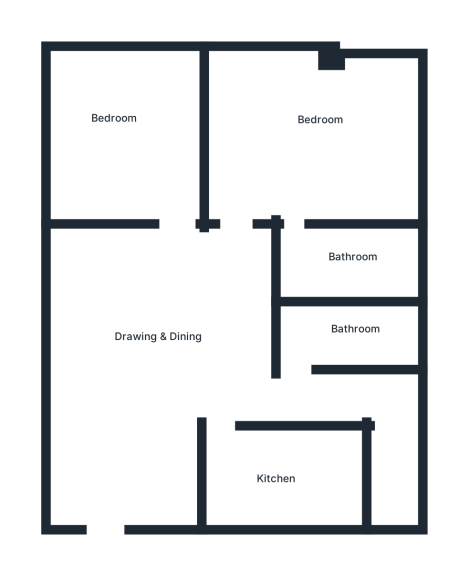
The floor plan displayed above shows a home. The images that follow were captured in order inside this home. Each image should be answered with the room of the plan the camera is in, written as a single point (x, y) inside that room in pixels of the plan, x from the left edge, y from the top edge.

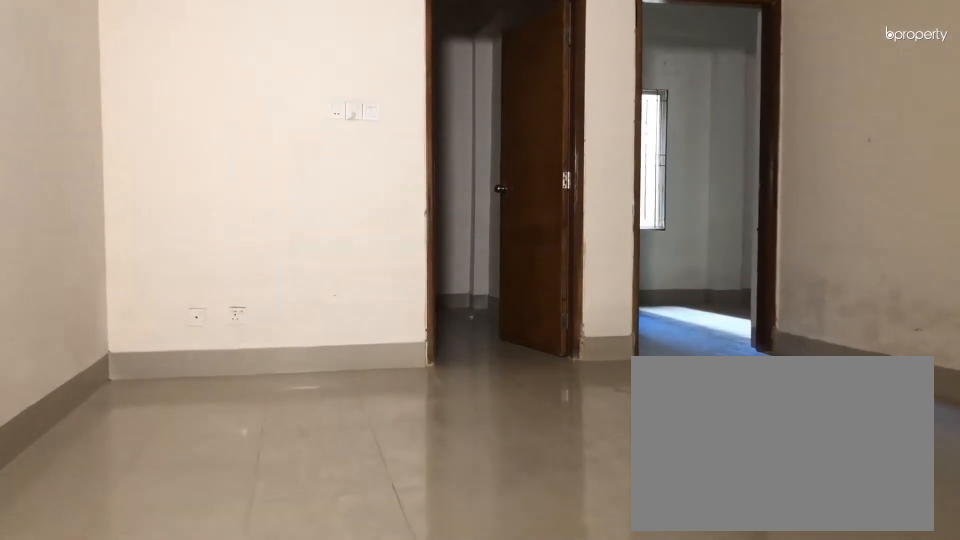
(163, 340)
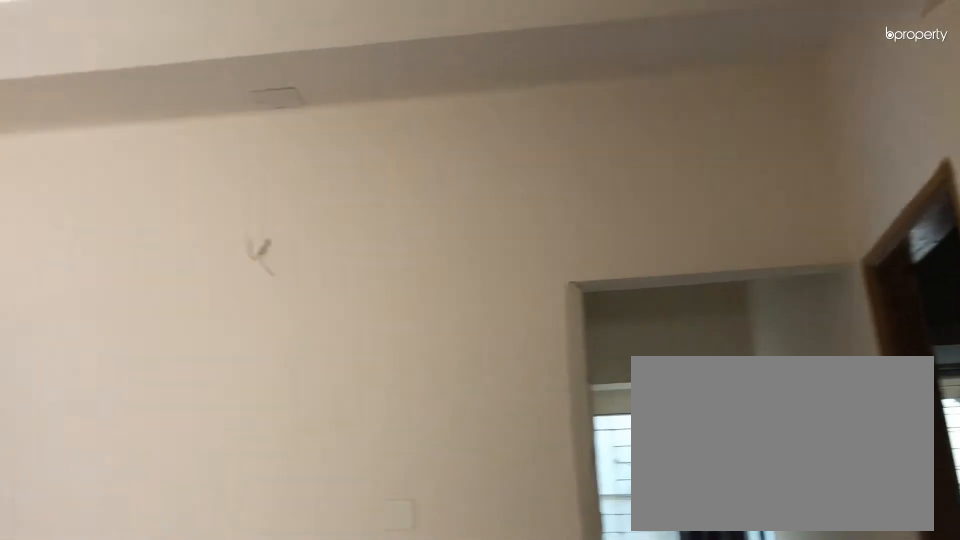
(163, 340)
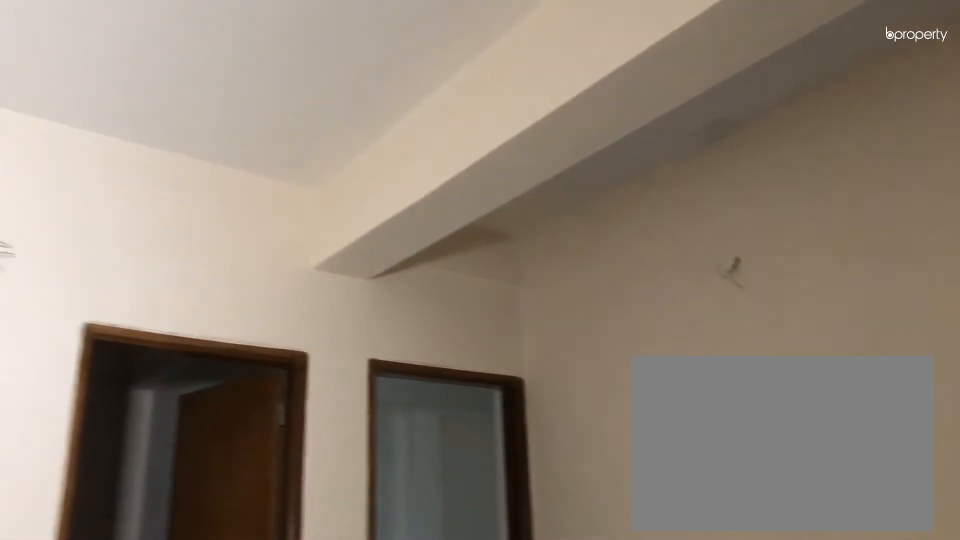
(163, 340)
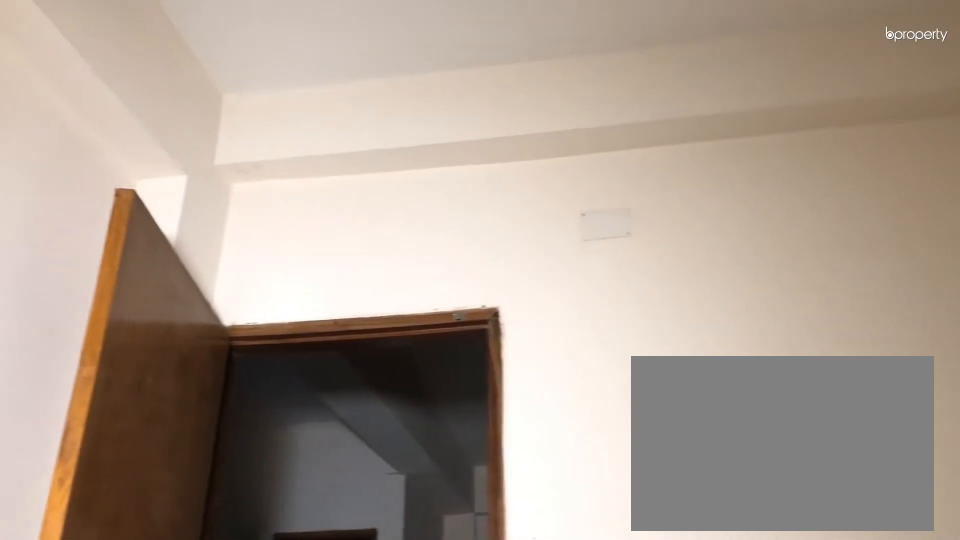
(129, 140)
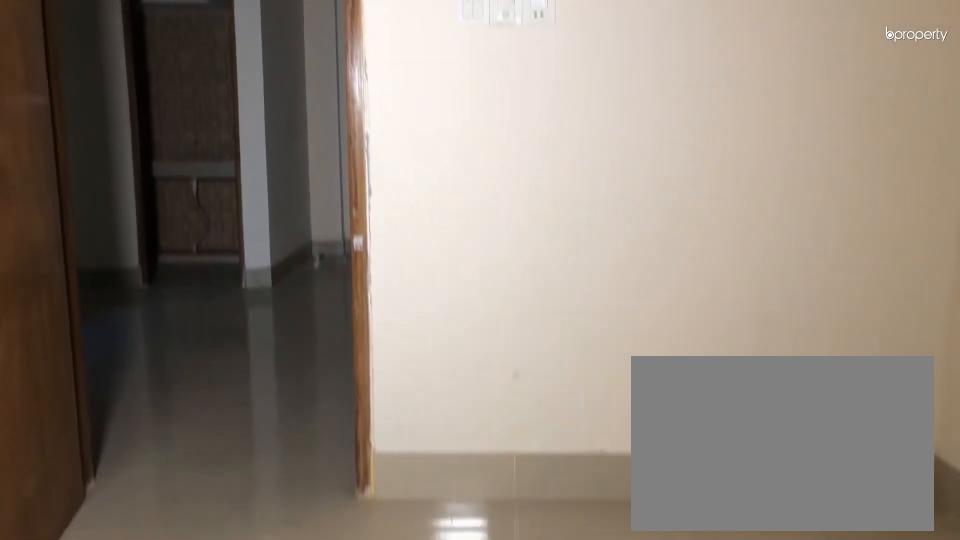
(129, 140)
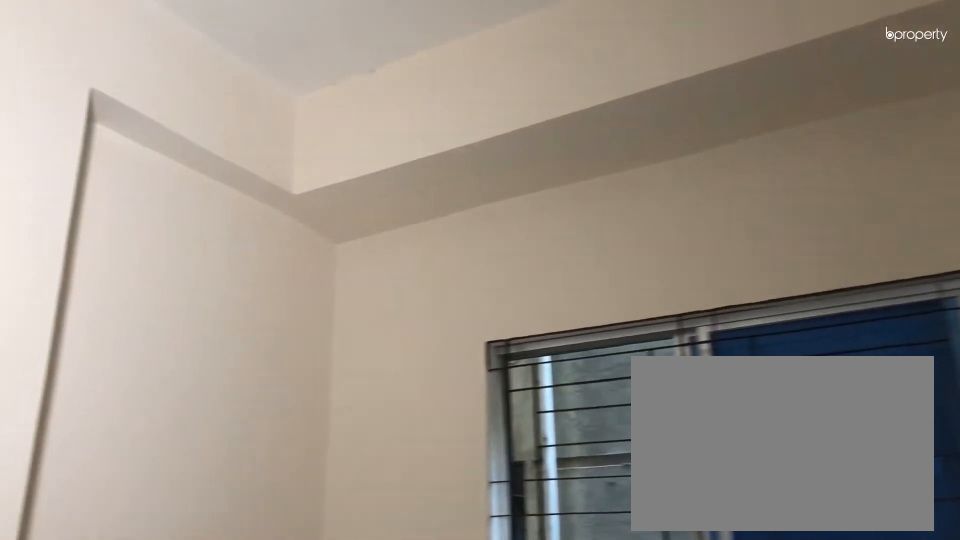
(305, 148)
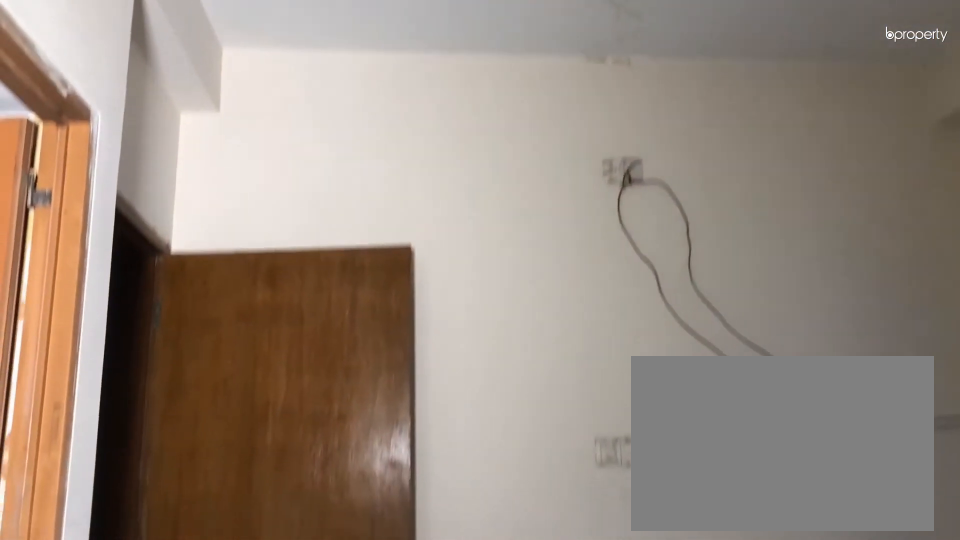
(305, 148)
